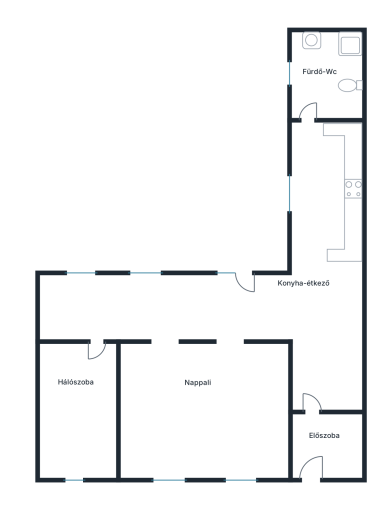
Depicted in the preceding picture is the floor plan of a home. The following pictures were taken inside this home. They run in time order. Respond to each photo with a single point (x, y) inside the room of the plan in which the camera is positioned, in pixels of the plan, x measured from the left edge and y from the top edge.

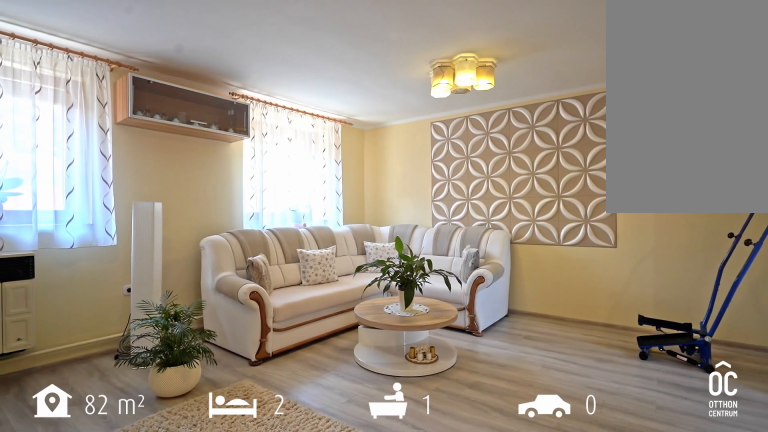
(199, 411)
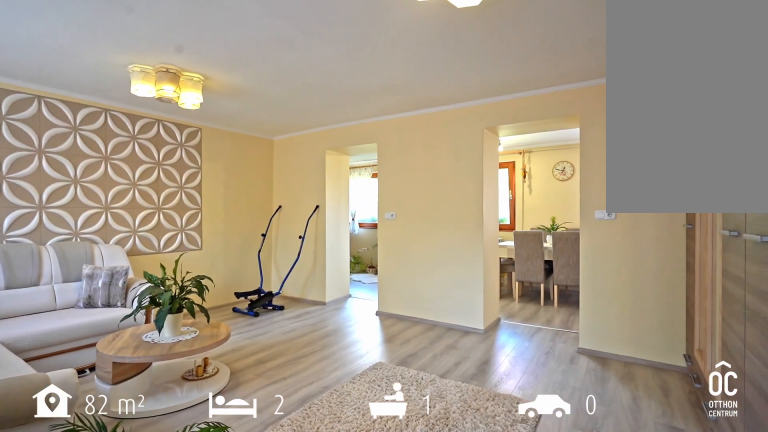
(199, 411)
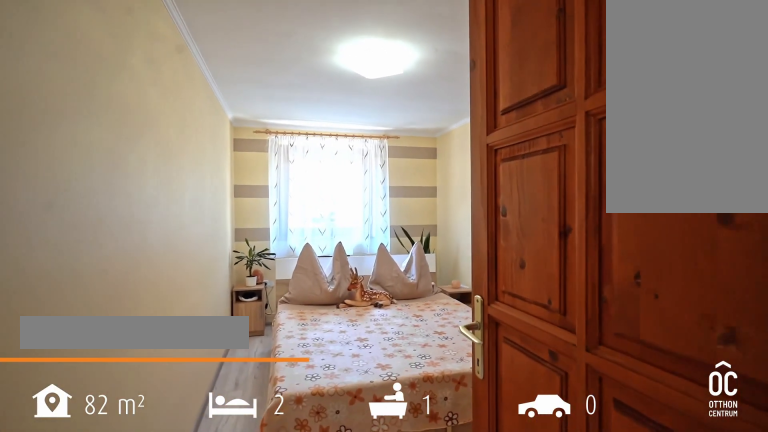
(79, 415)
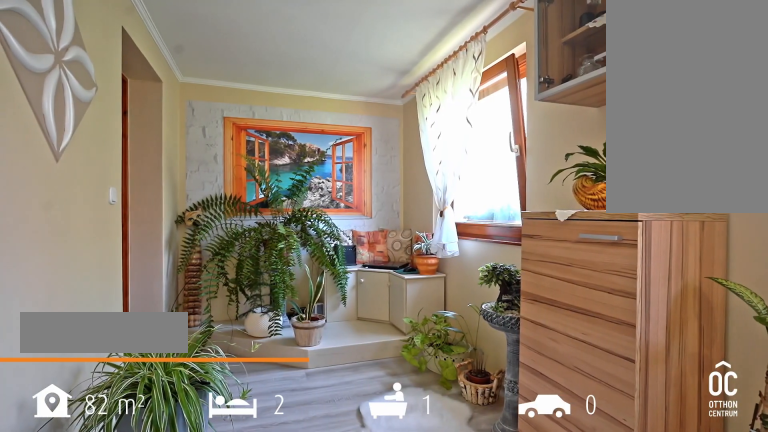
(165, 307)
